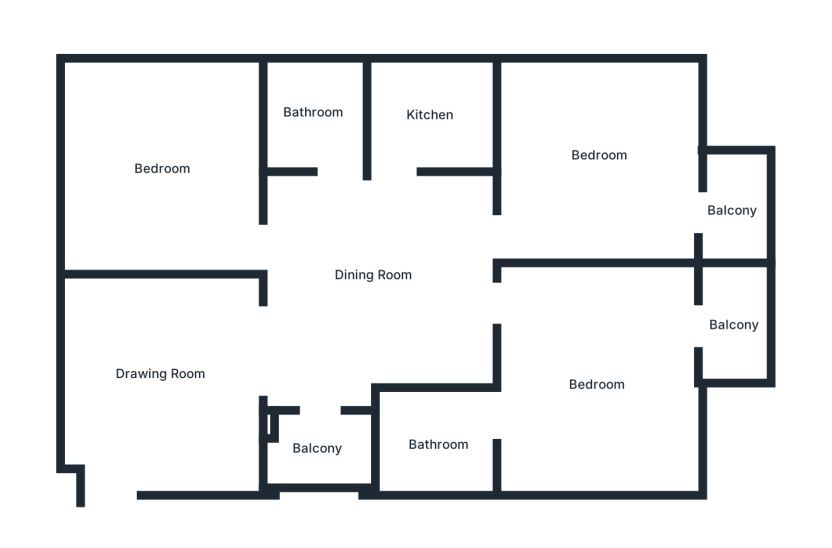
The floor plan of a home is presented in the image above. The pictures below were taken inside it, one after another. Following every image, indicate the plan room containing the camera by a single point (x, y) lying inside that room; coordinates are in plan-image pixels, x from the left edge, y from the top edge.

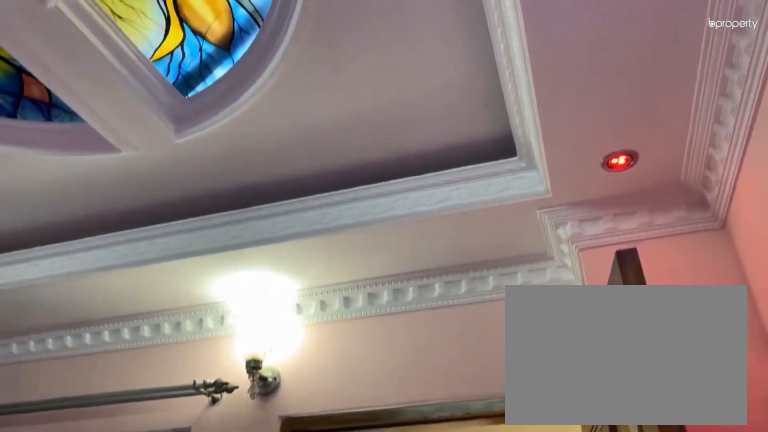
(159, 375)
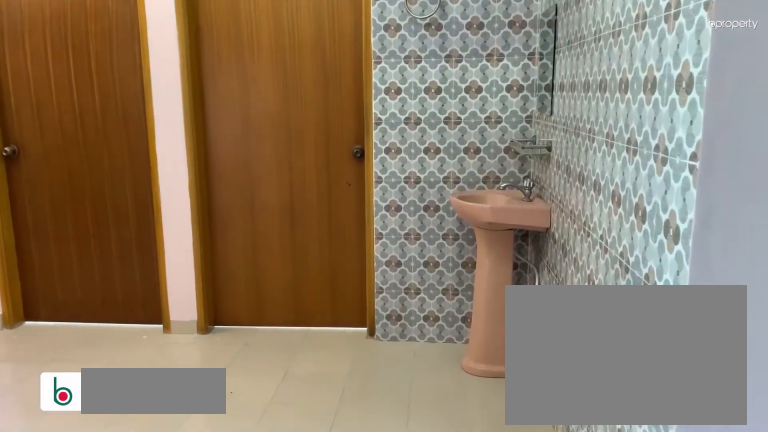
(371, 274)
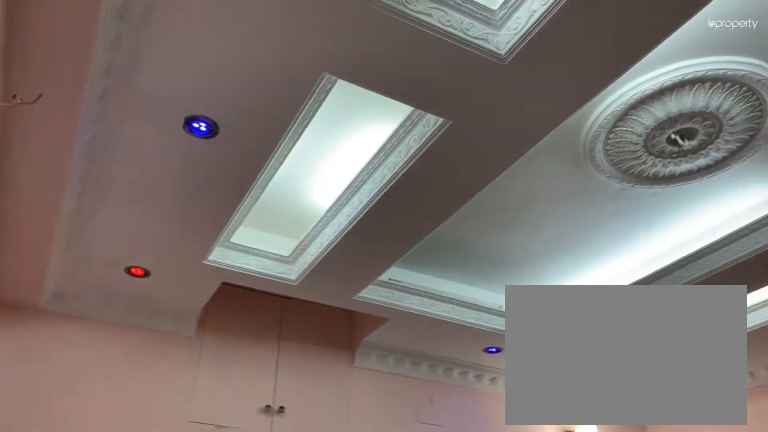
(371, 274)
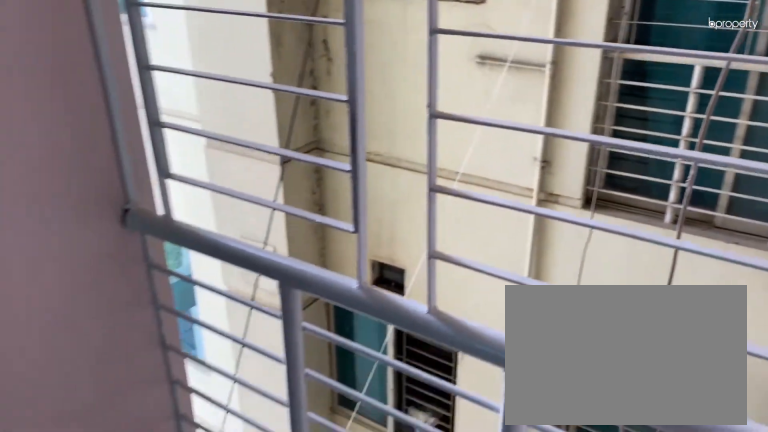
(319, 455)
